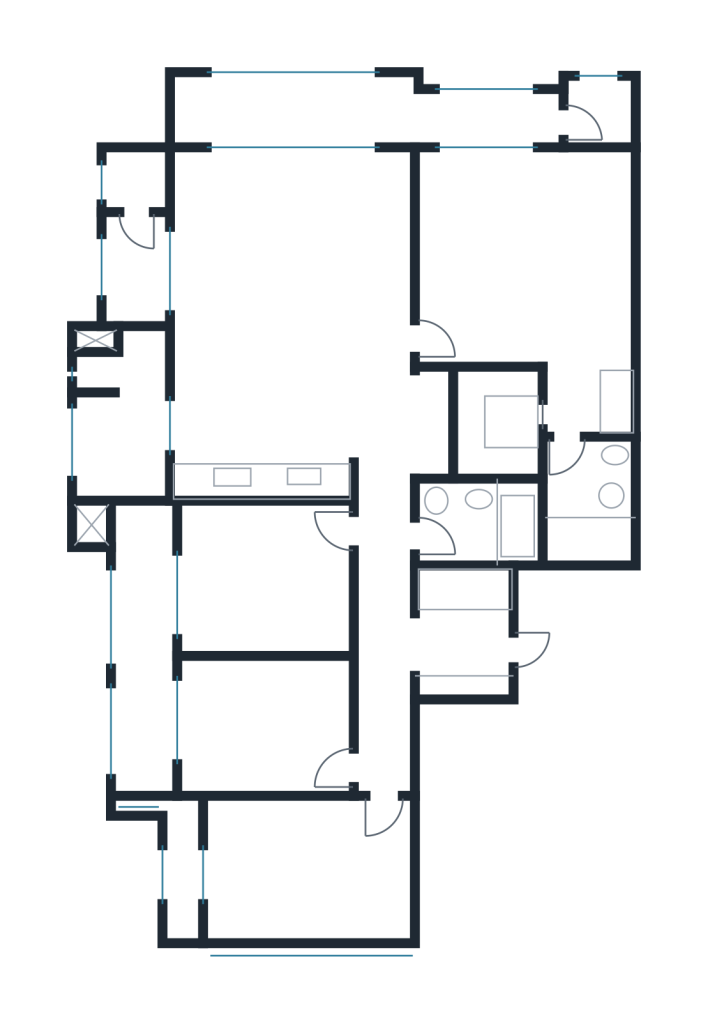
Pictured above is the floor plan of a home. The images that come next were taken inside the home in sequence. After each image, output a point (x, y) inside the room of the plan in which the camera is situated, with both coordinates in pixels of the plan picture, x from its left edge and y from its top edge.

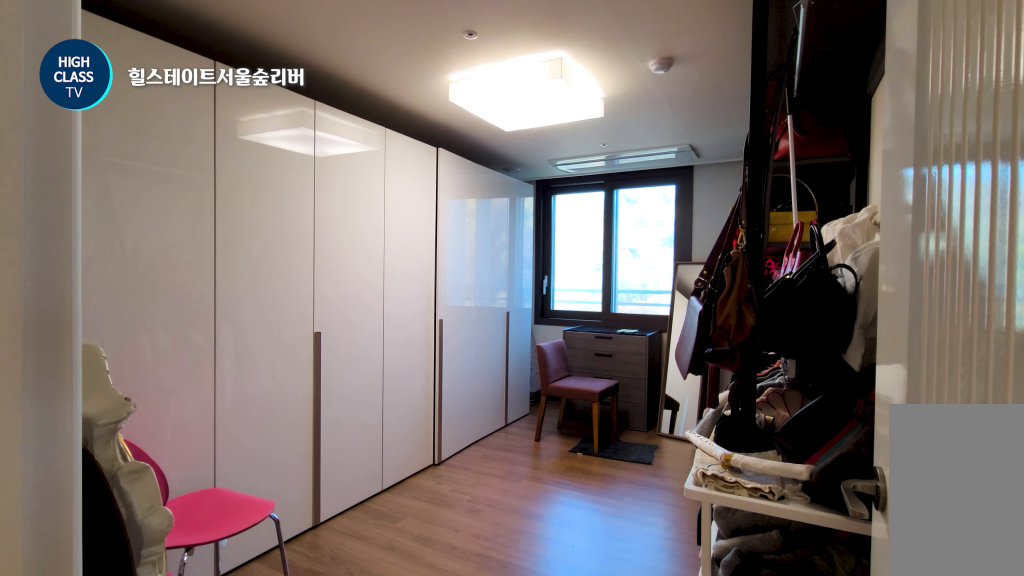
(234, 578)
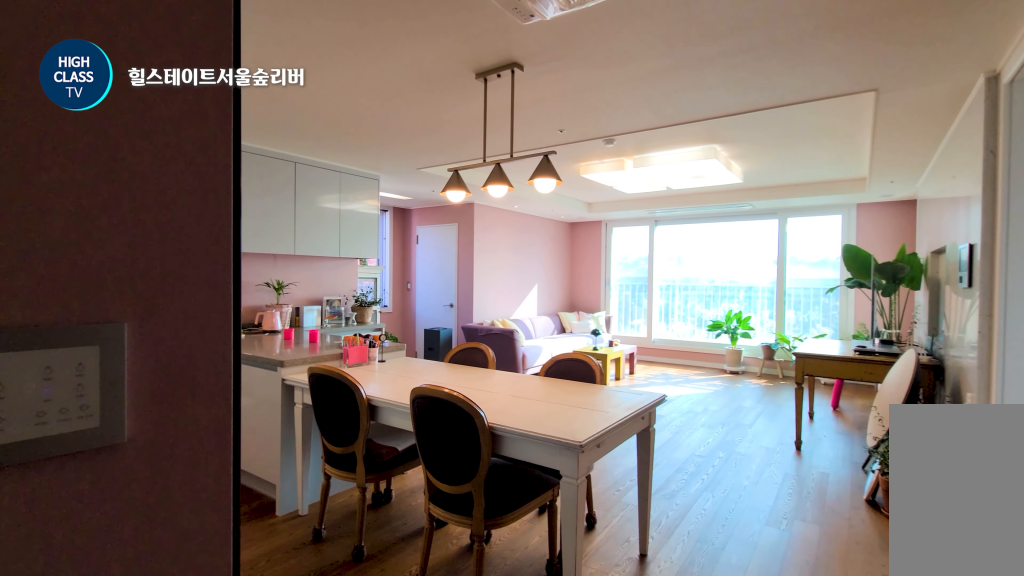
(382, 631)
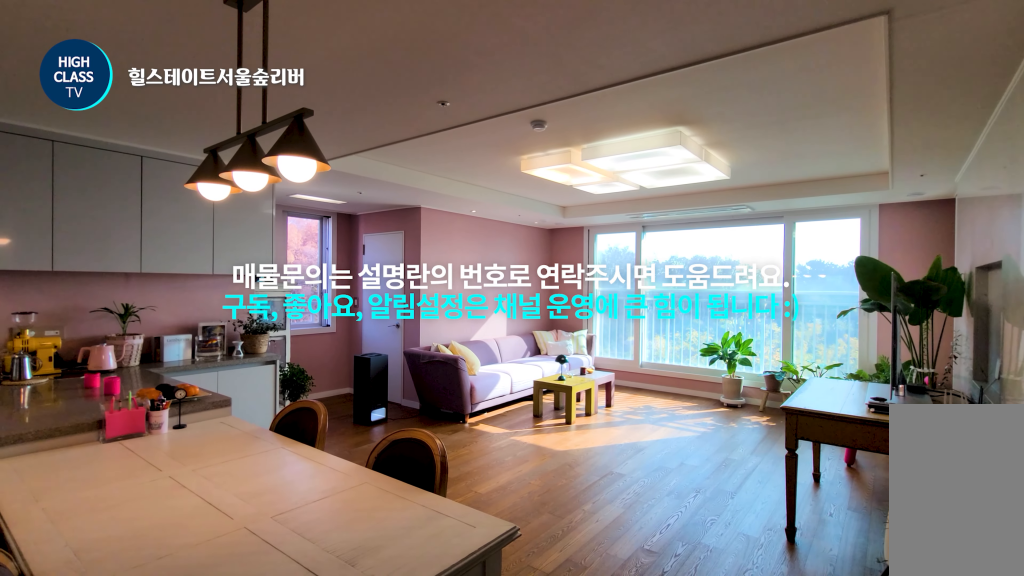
(292, 300)
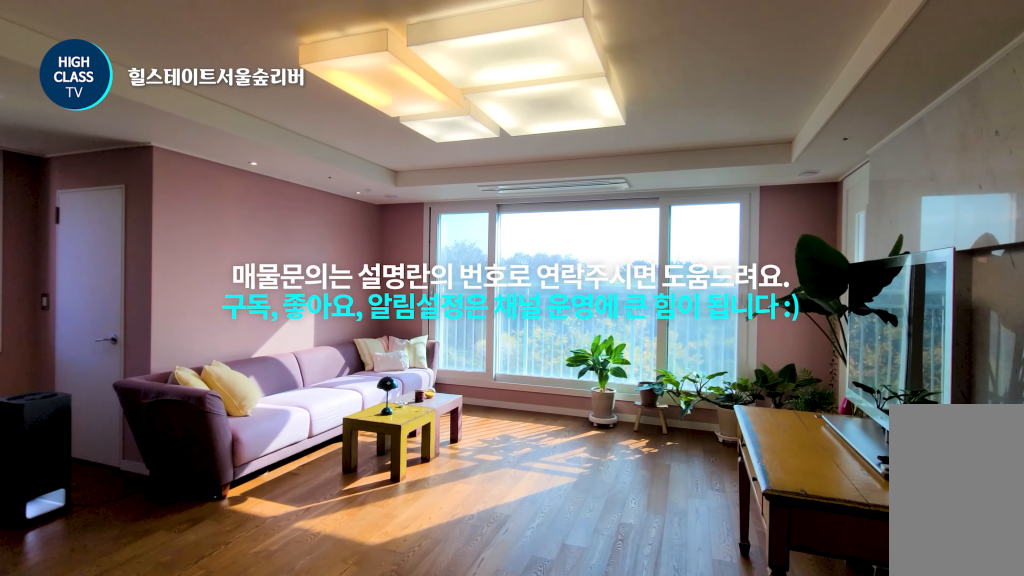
(292, 300)
